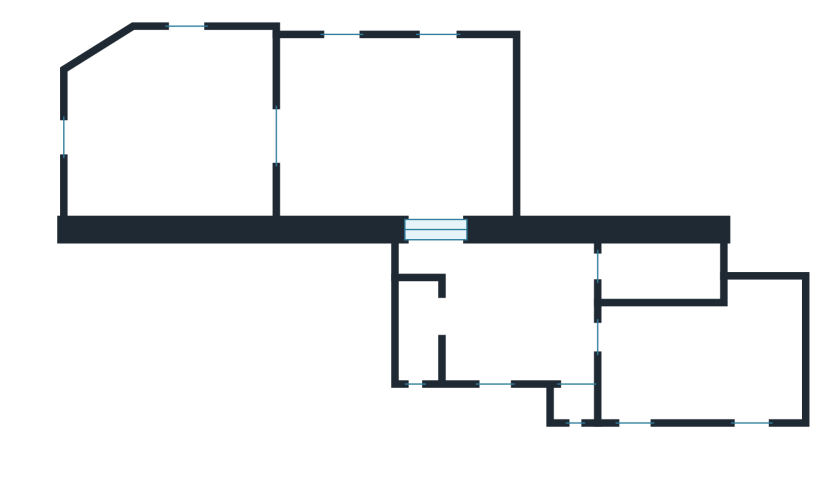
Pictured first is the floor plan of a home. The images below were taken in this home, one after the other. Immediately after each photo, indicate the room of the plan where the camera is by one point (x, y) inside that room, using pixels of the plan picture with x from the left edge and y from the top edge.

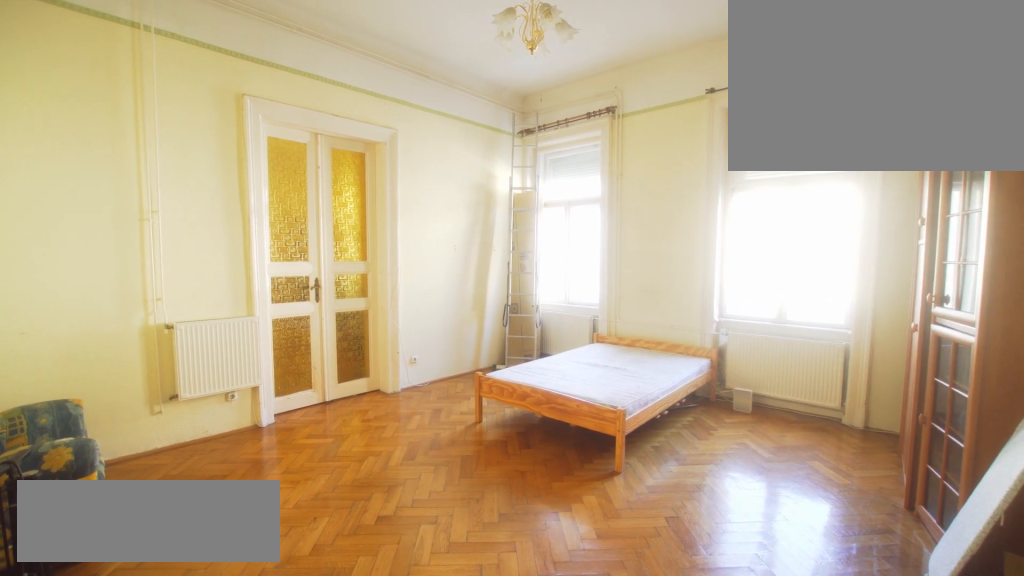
(401, 135)
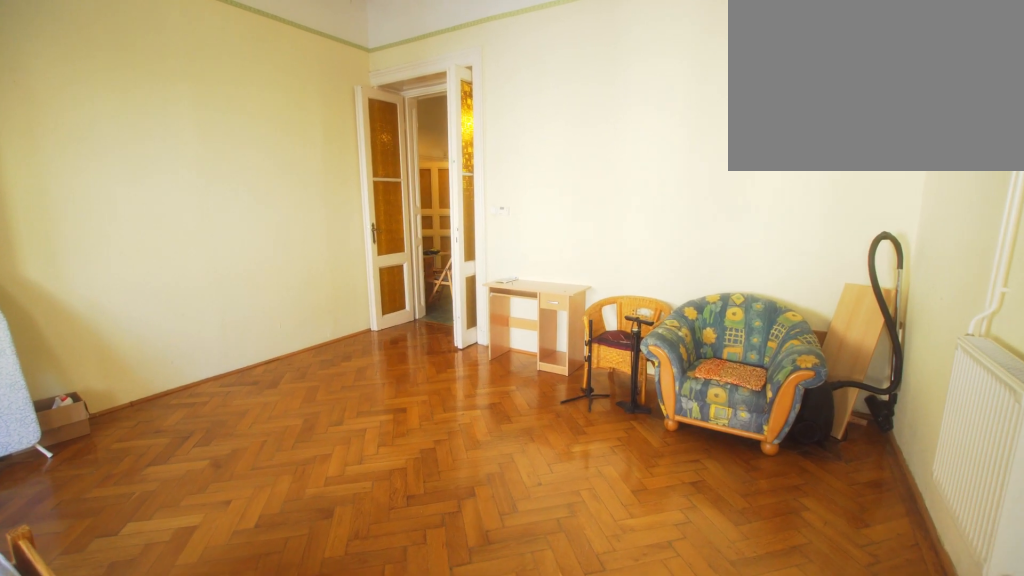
(400, 135)
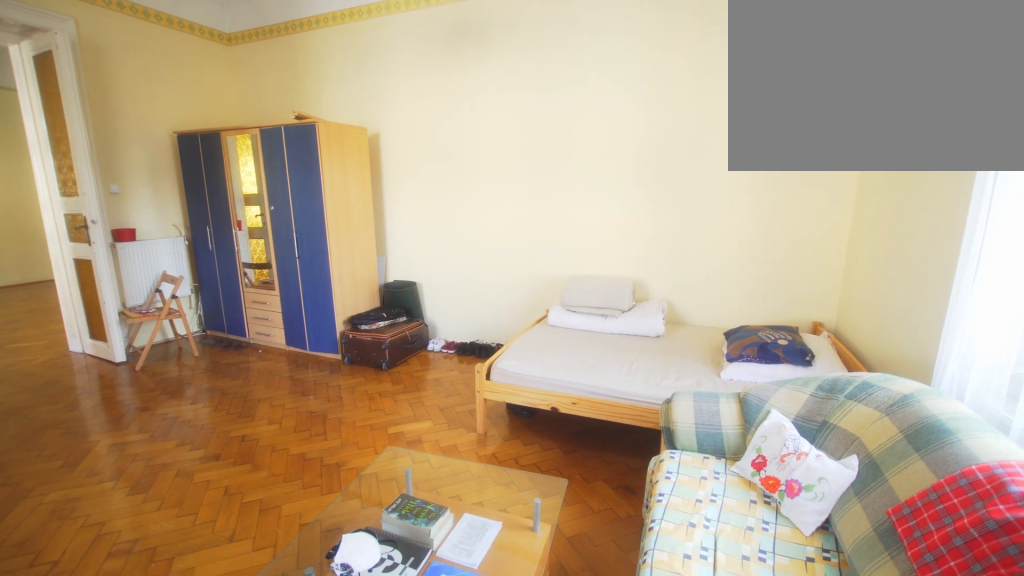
(172, 135)
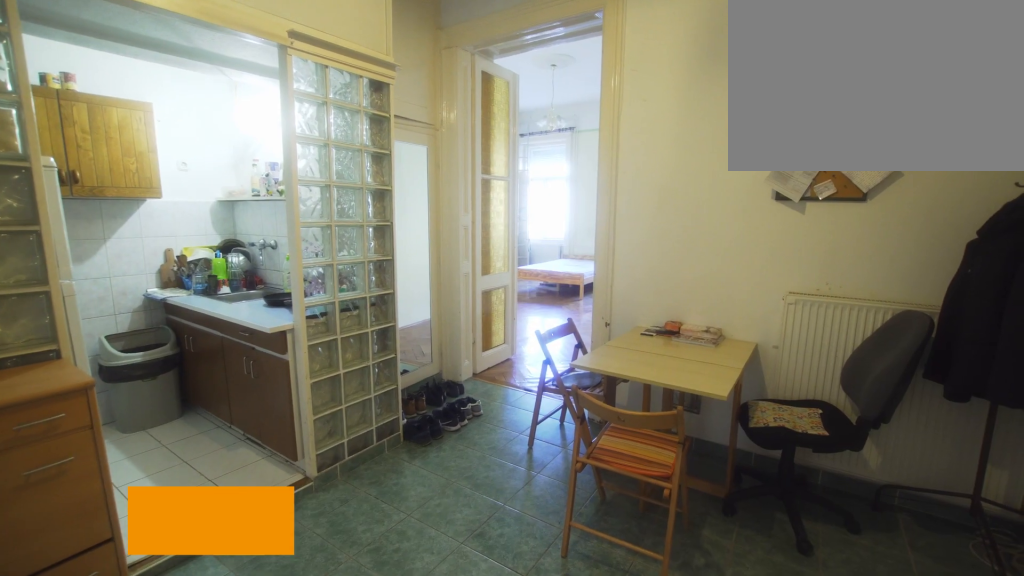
(499, 317)
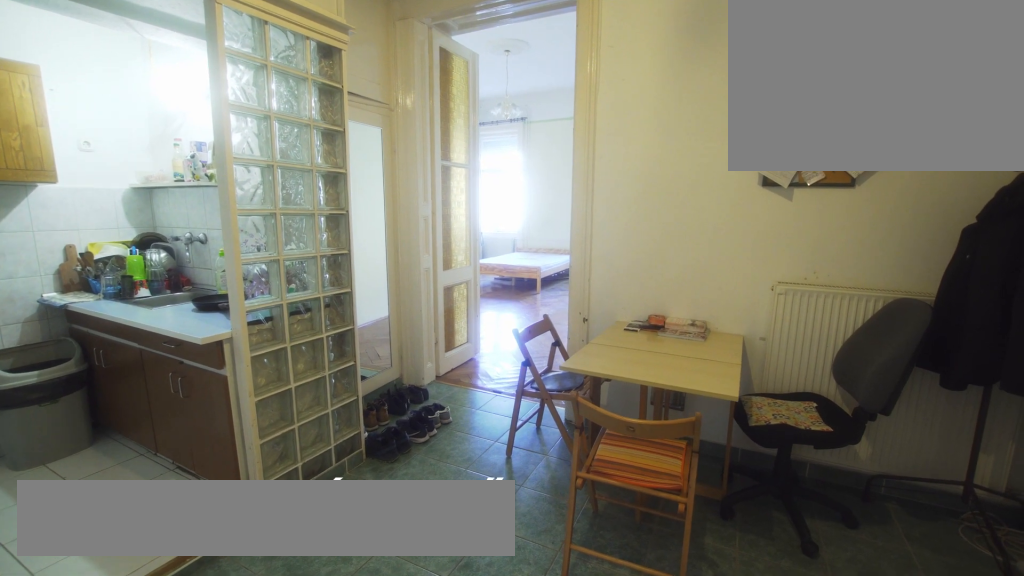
(499, 317)
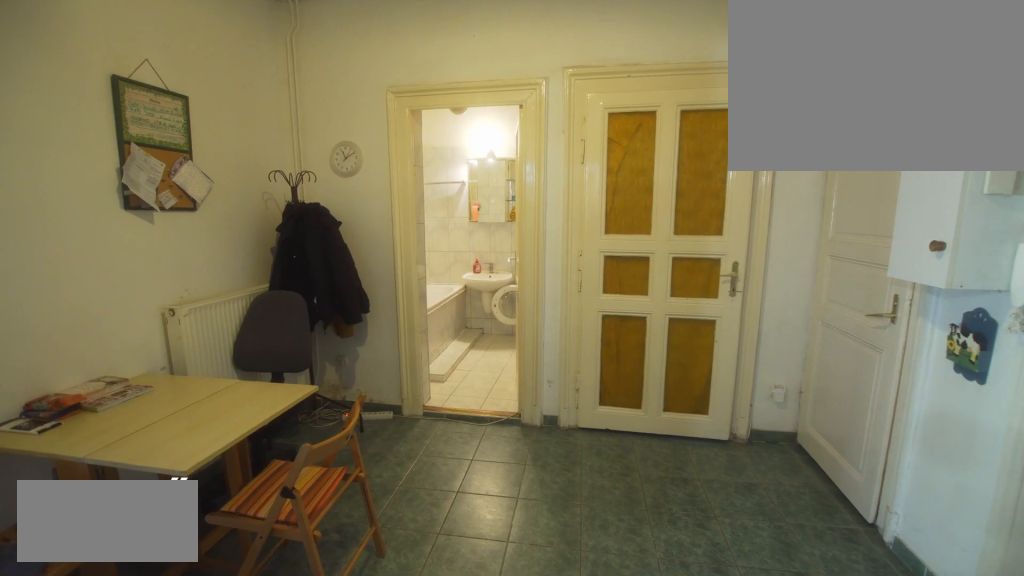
(499, 317)
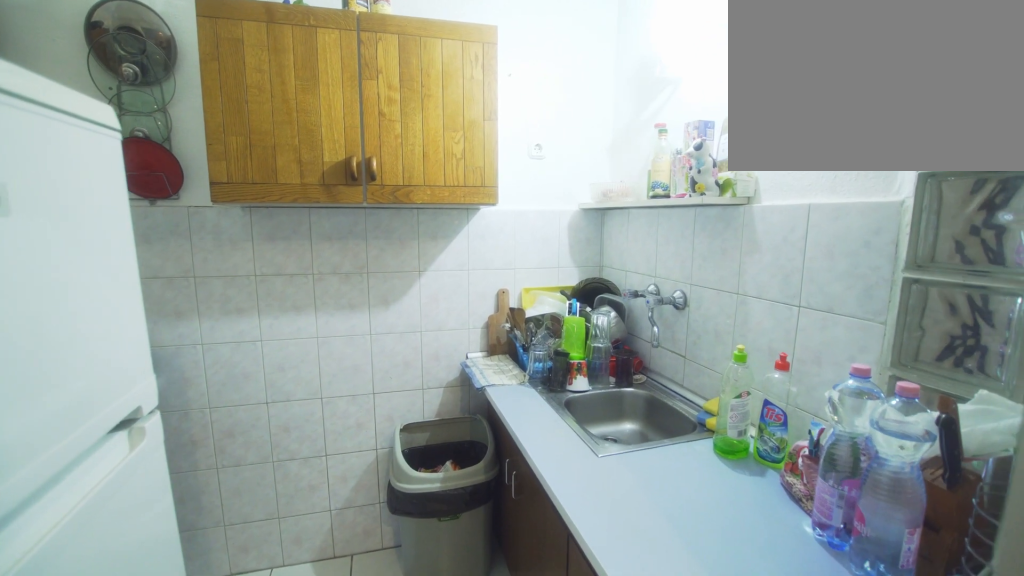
(421, 322)
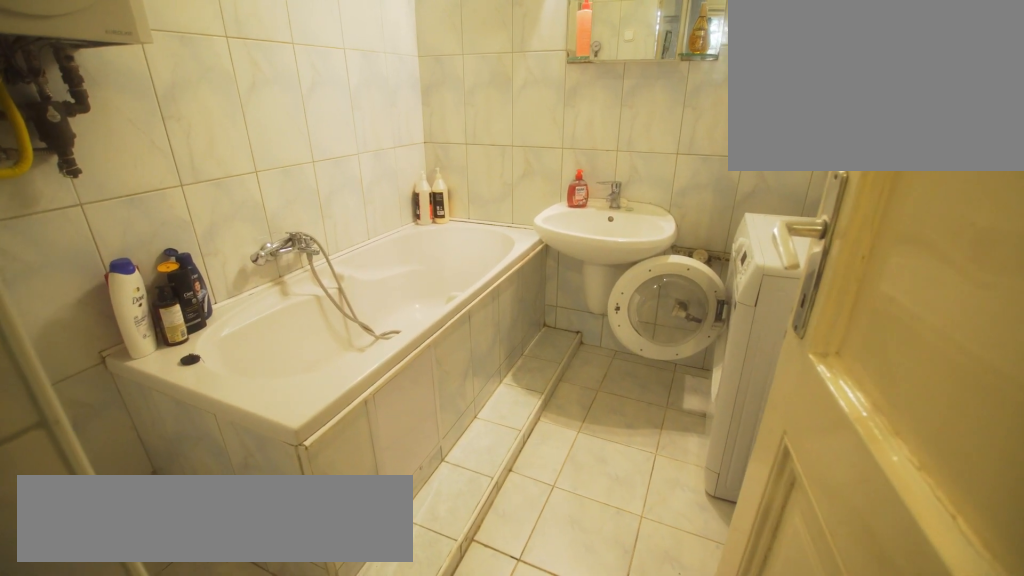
(660, 265)
